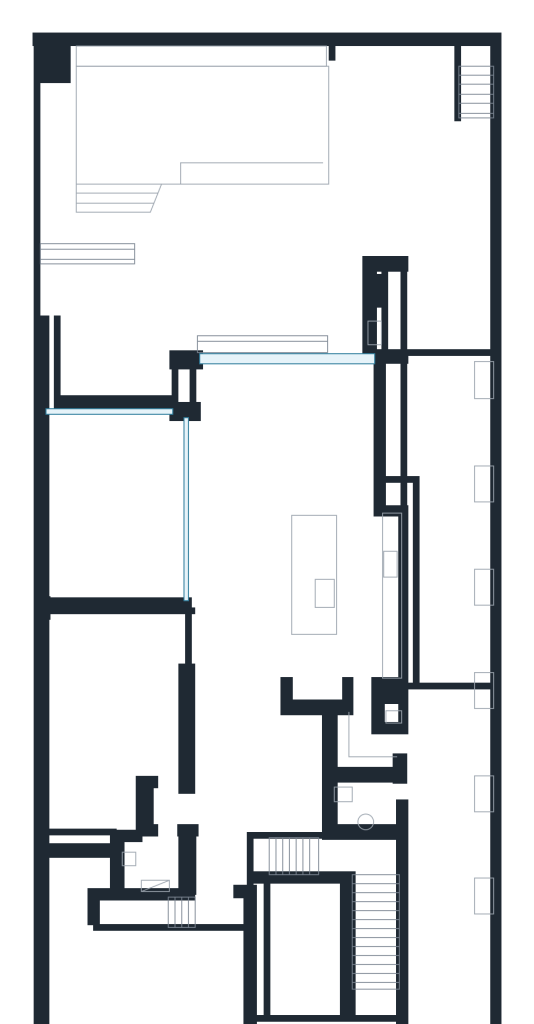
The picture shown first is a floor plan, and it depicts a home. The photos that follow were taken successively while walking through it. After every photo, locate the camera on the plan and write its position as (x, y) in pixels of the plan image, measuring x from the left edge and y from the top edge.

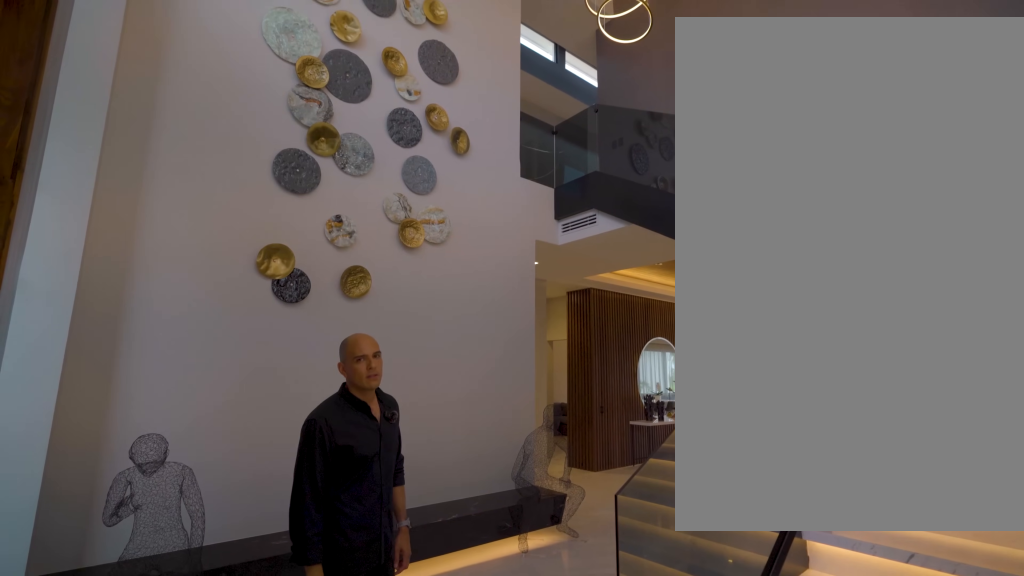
(326, 986)
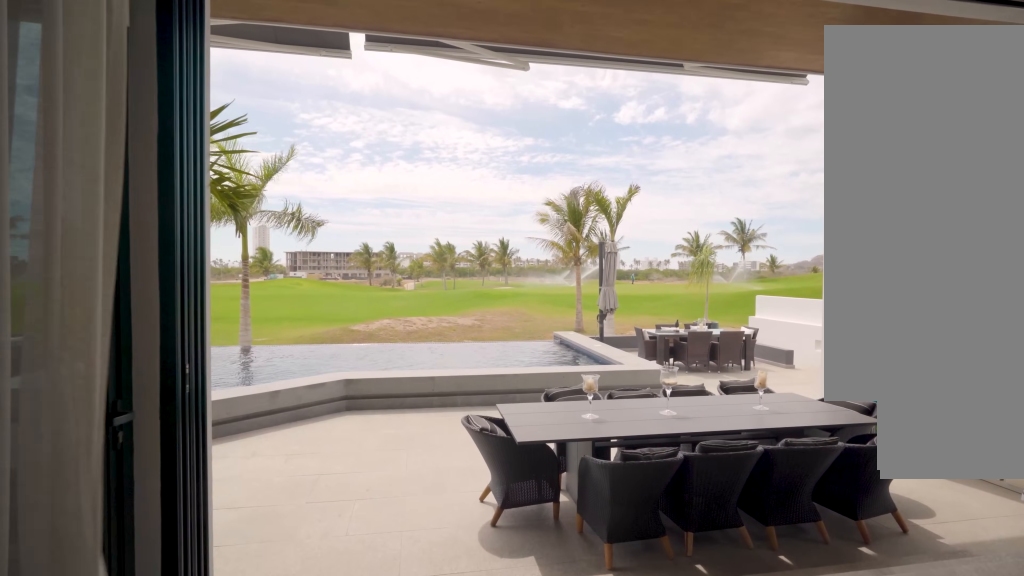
(234, 352)
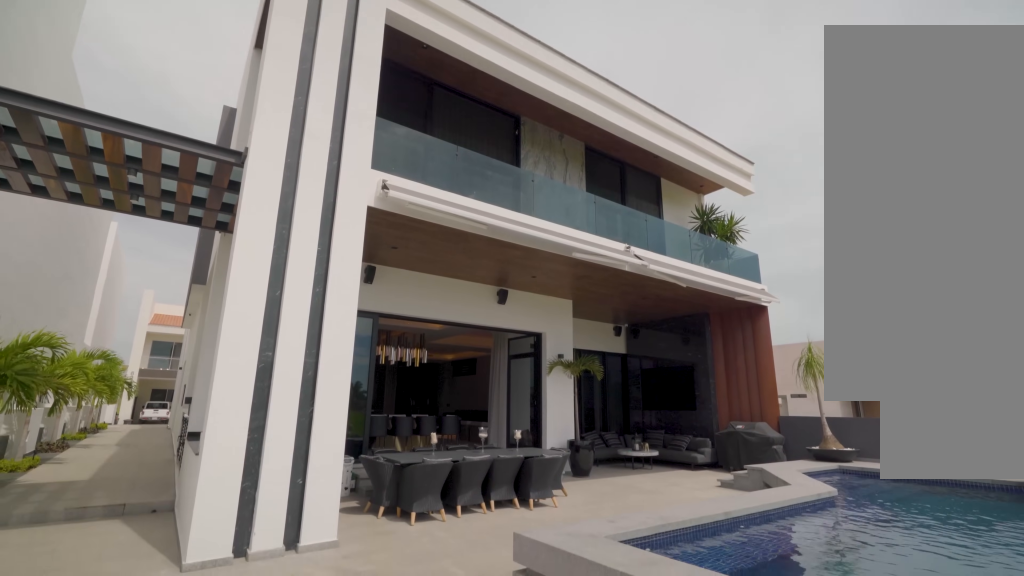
(422, 133)
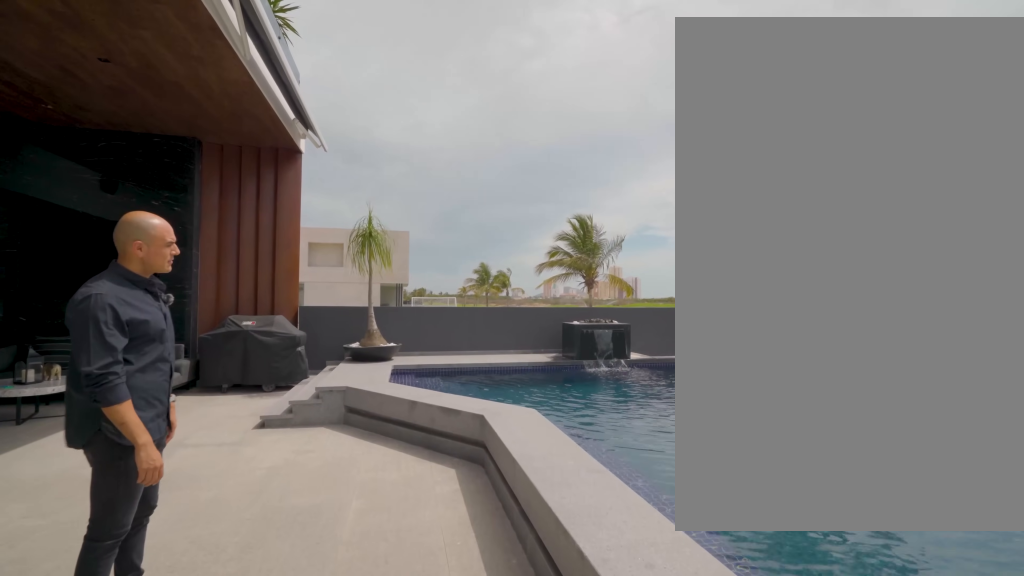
(207, 222)
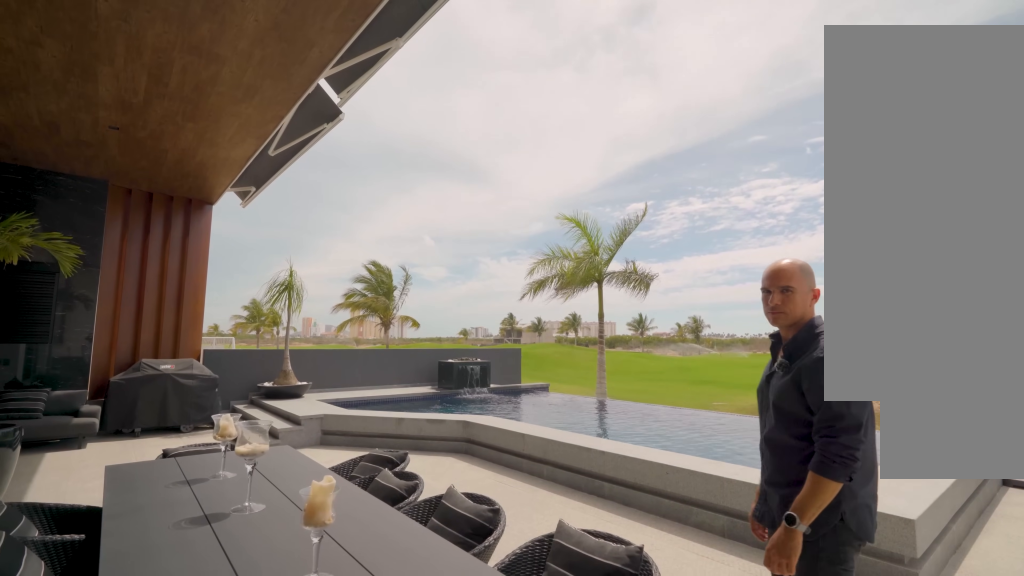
(335, 316)
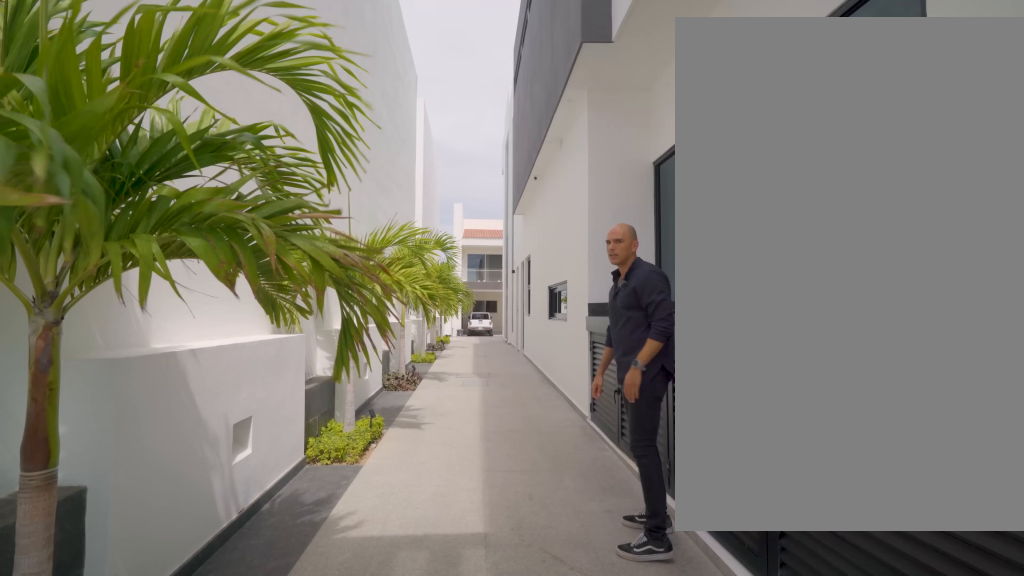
(452, 440)
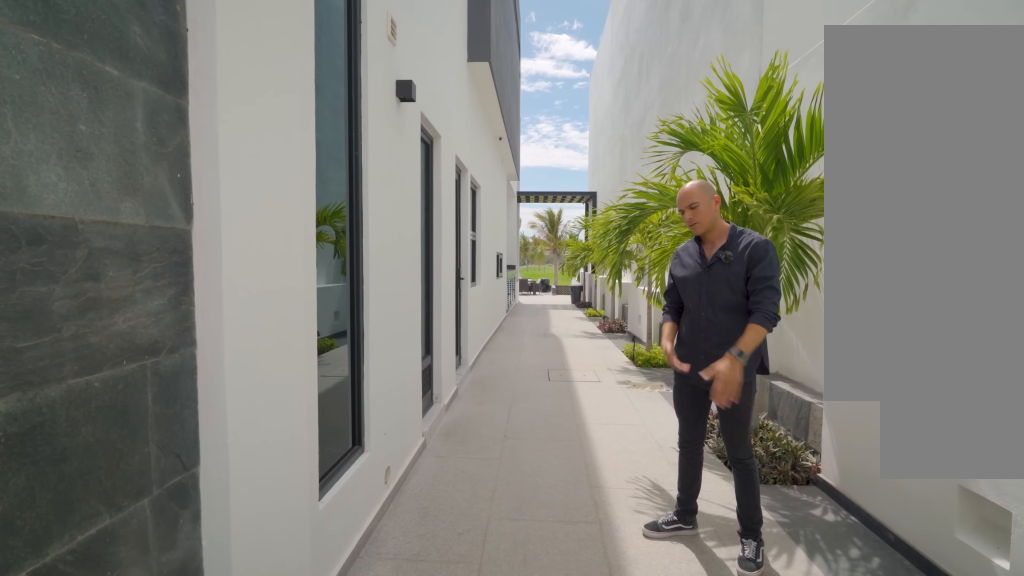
(442, 938)
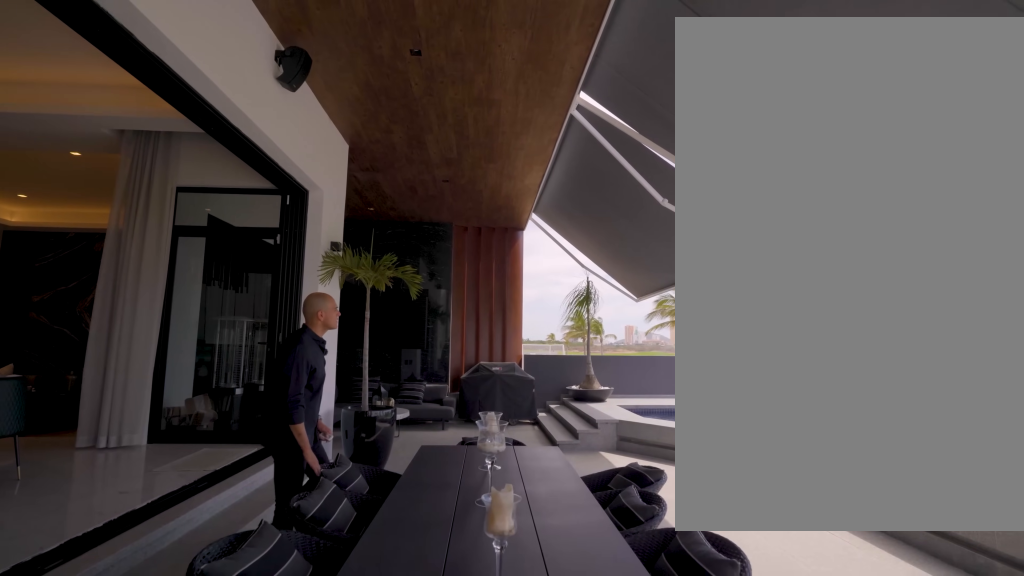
(354, 264)
